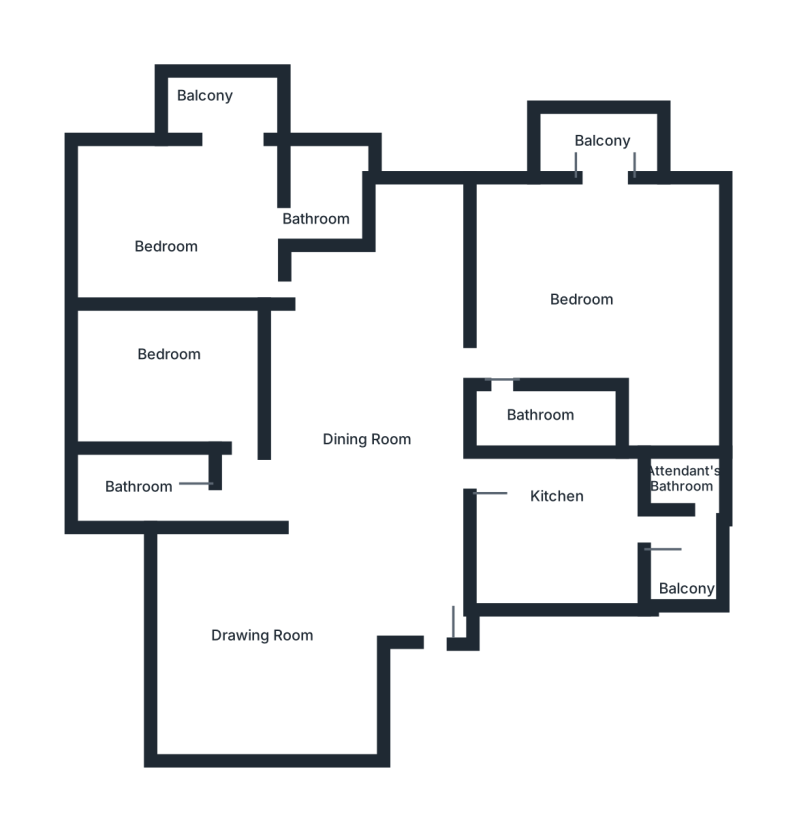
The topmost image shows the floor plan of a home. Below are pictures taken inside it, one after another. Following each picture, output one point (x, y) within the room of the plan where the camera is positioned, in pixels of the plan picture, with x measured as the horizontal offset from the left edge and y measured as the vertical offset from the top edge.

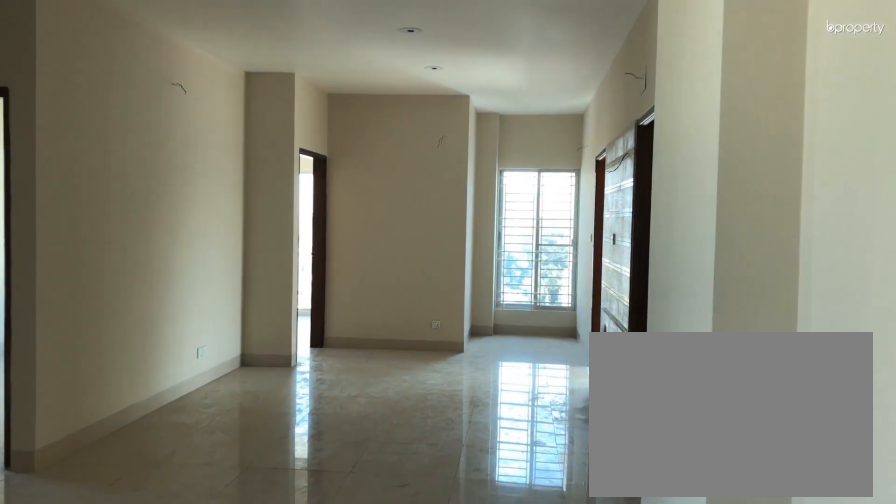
(369, 535)
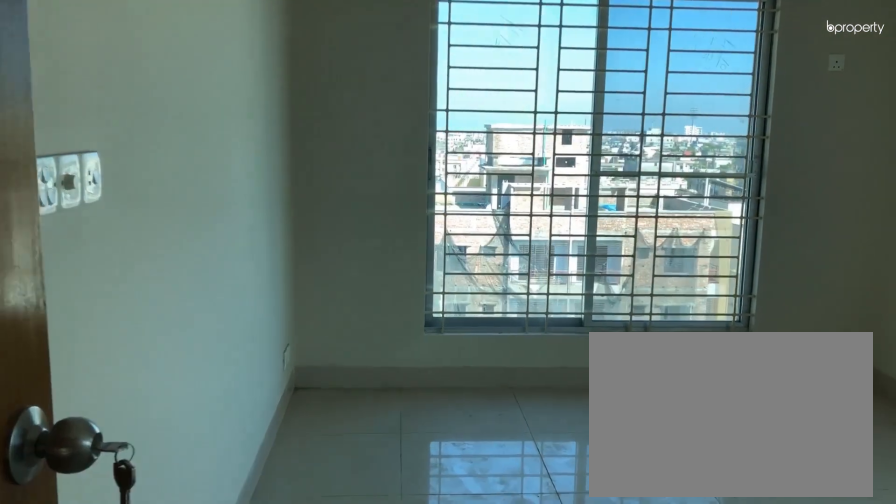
(191, 219)
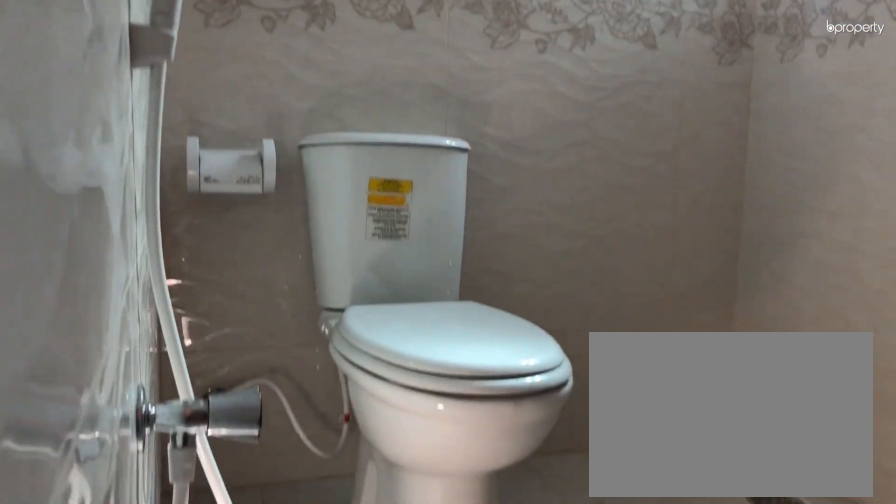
(328, 204)
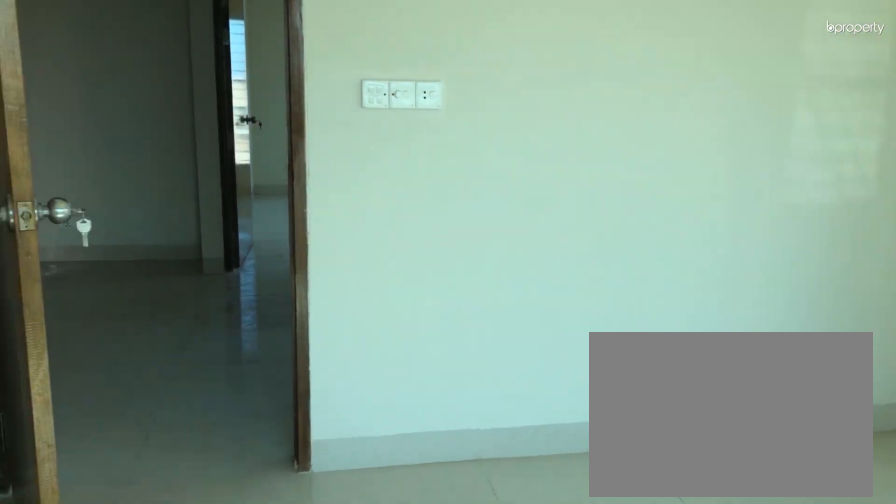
(598, 293)
